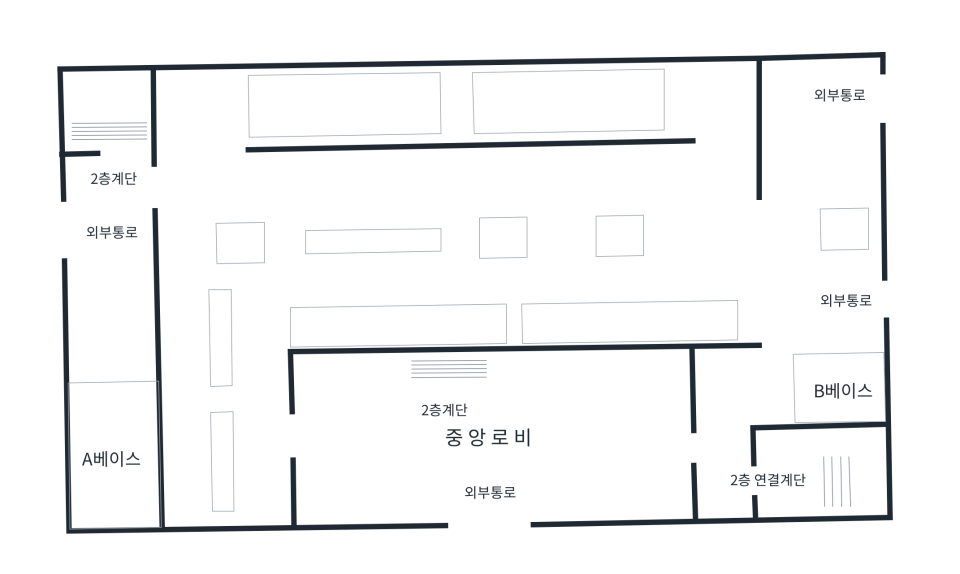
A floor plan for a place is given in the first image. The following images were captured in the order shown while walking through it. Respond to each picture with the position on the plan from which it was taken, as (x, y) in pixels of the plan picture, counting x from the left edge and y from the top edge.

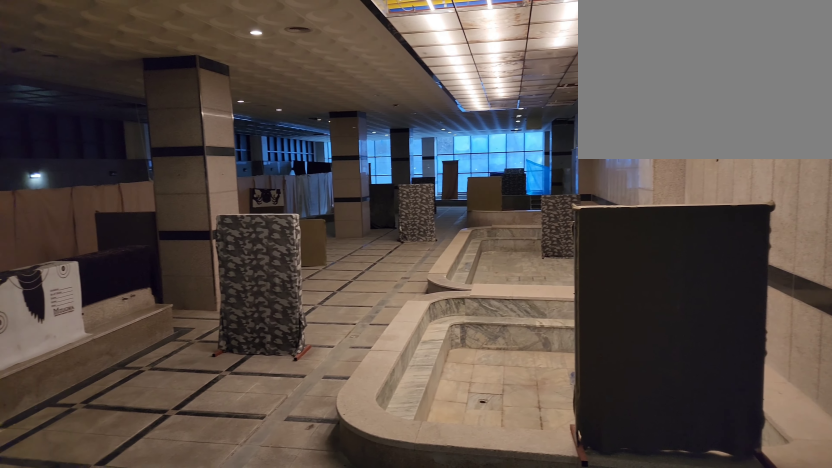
(178, 277)
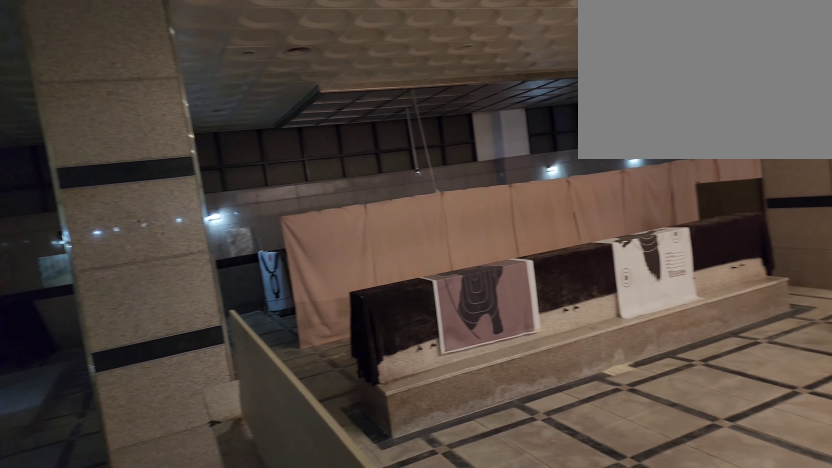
(178, 277)
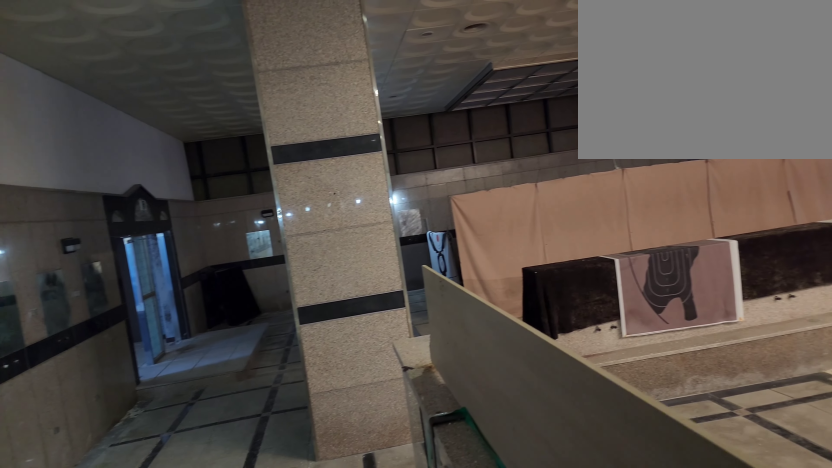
(178, 274)
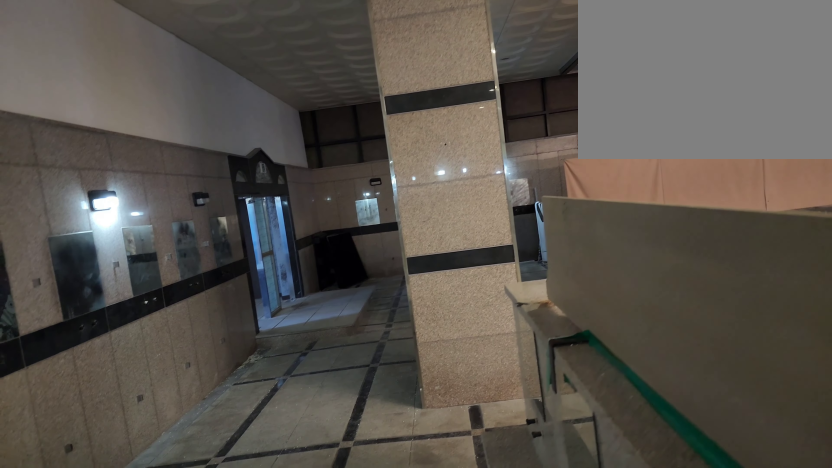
(182, 236)
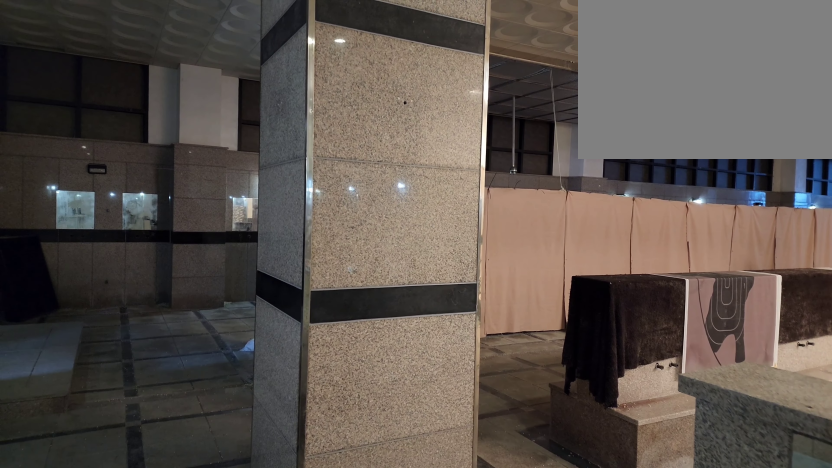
(184, 233)
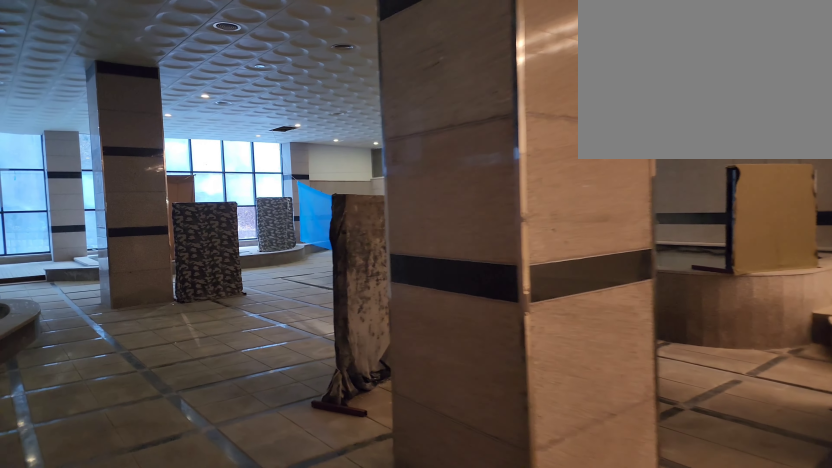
(300, 213)
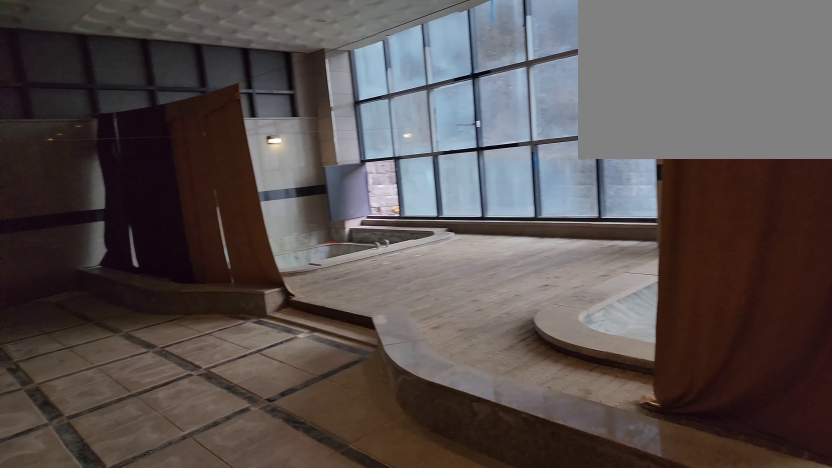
(692, 221)
